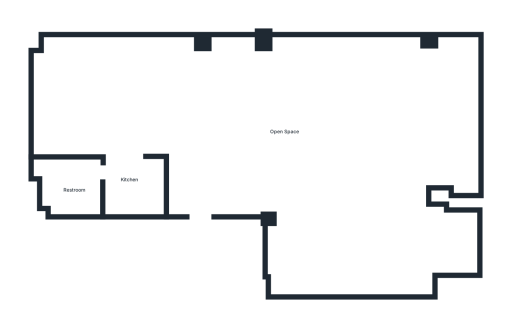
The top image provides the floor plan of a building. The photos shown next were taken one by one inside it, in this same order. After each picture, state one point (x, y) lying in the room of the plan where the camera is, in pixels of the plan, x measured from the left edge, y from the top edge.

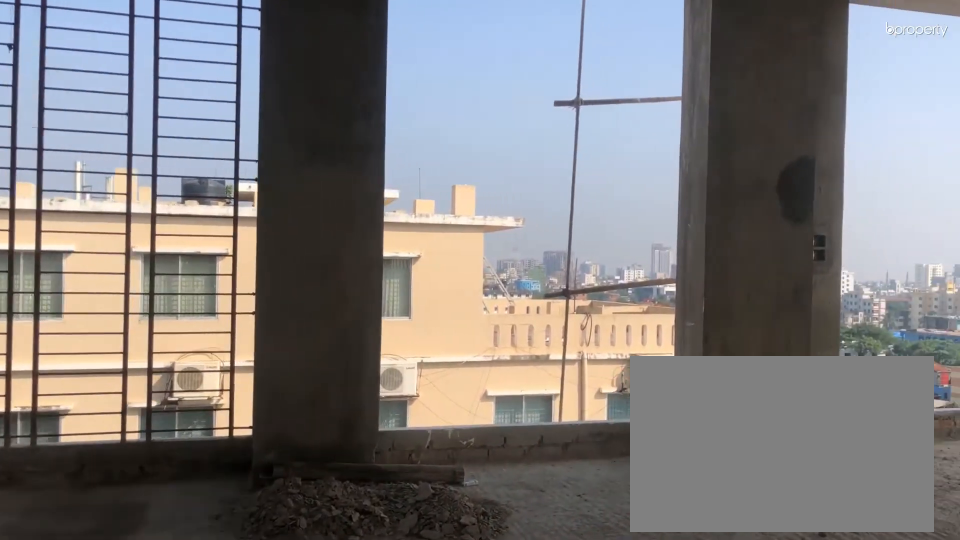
(279, 115)
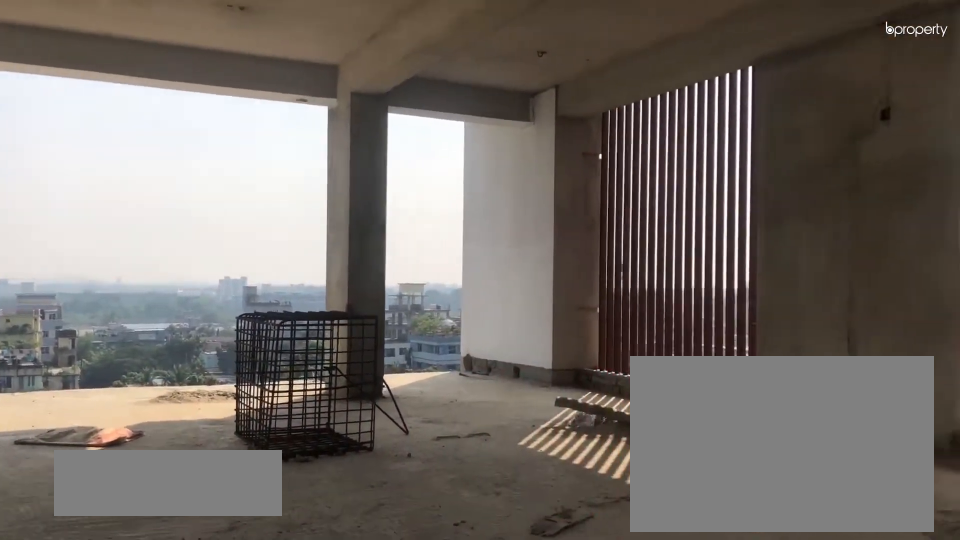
(279, 115)
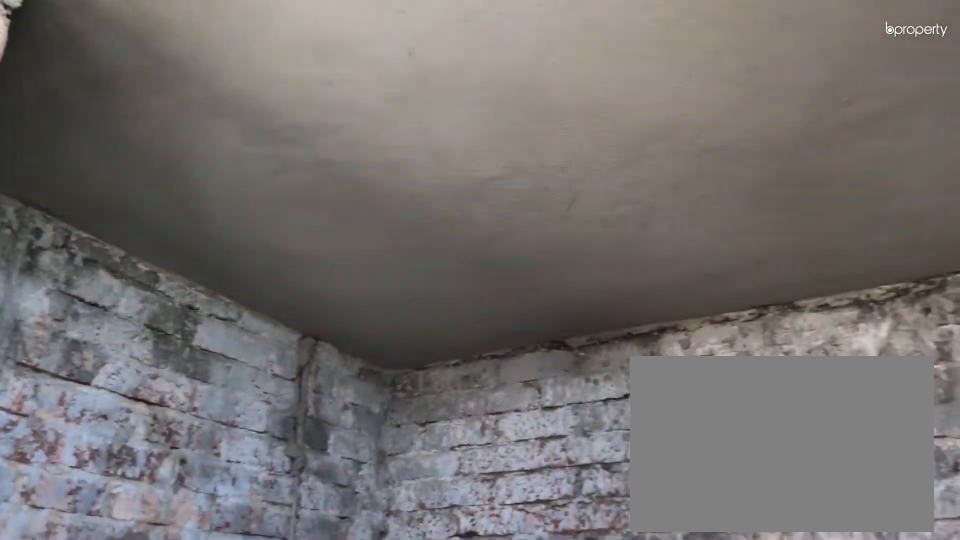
(129, 189)
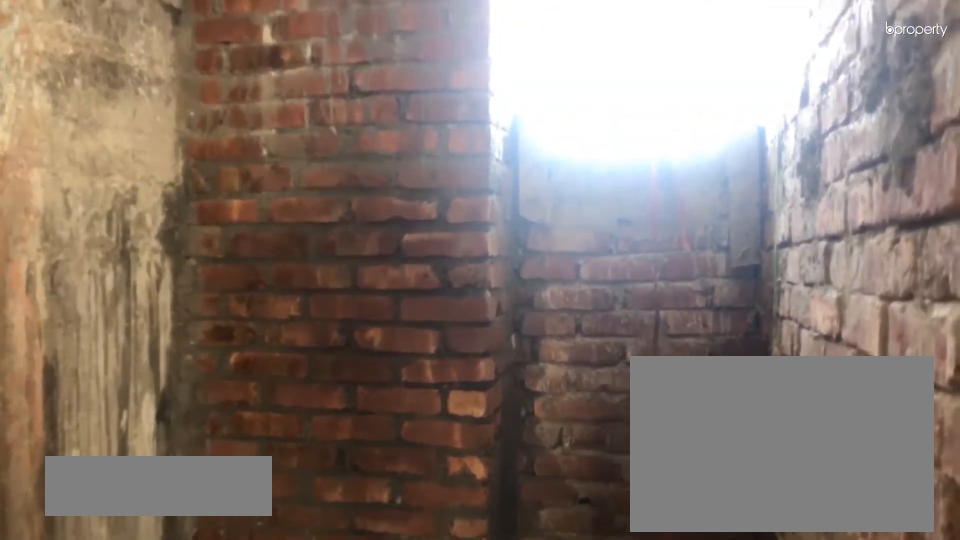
(74, 189)
